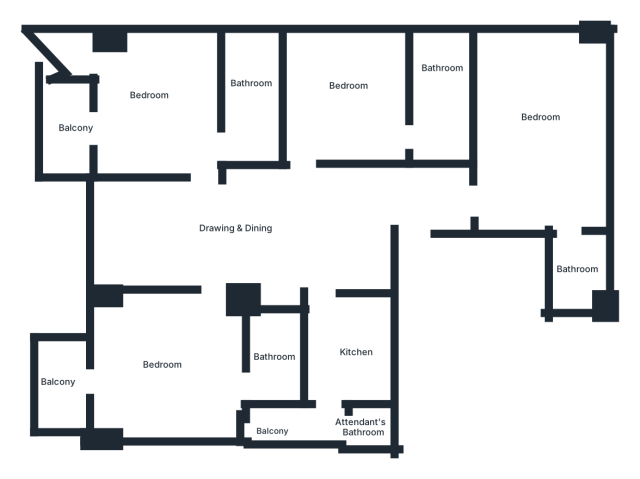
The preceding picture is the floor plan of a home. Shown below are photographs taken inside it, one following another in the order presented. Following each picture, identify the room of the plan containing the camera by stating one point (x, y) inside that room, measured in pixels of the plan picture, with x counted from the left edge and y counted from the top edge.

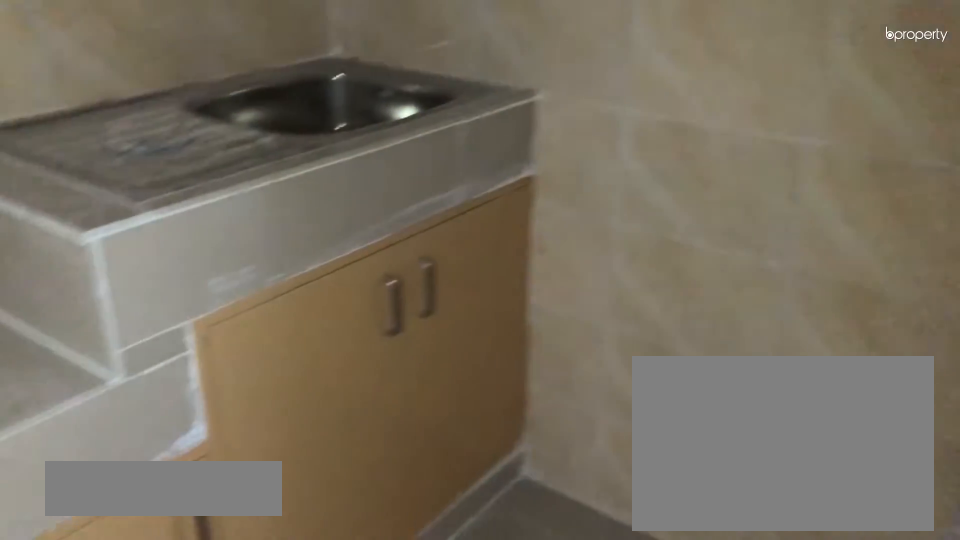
(348, 335)
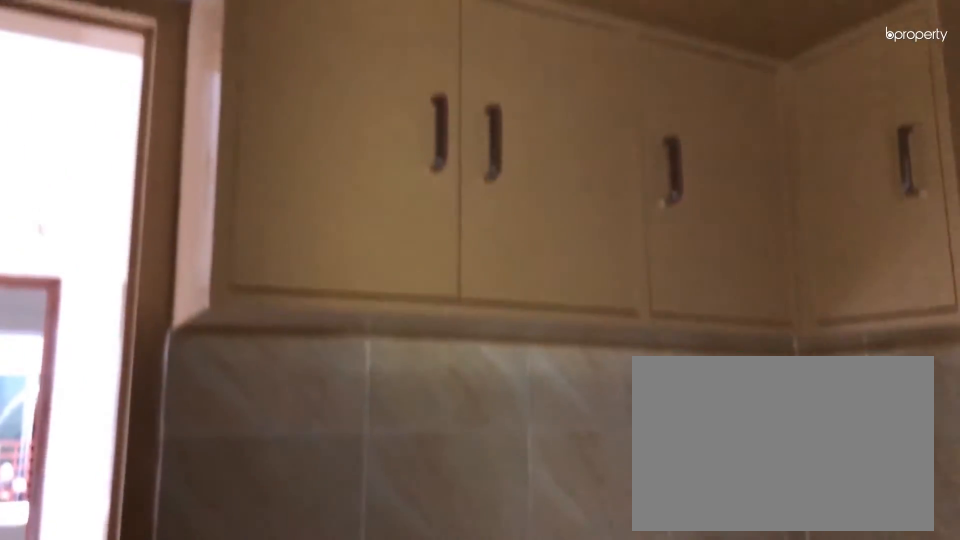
(348, 335)
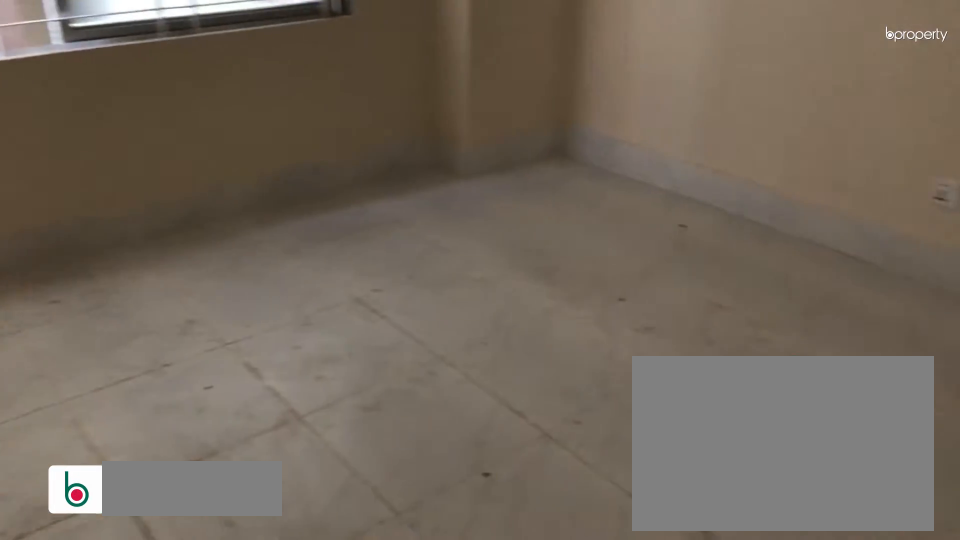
(361, 107)
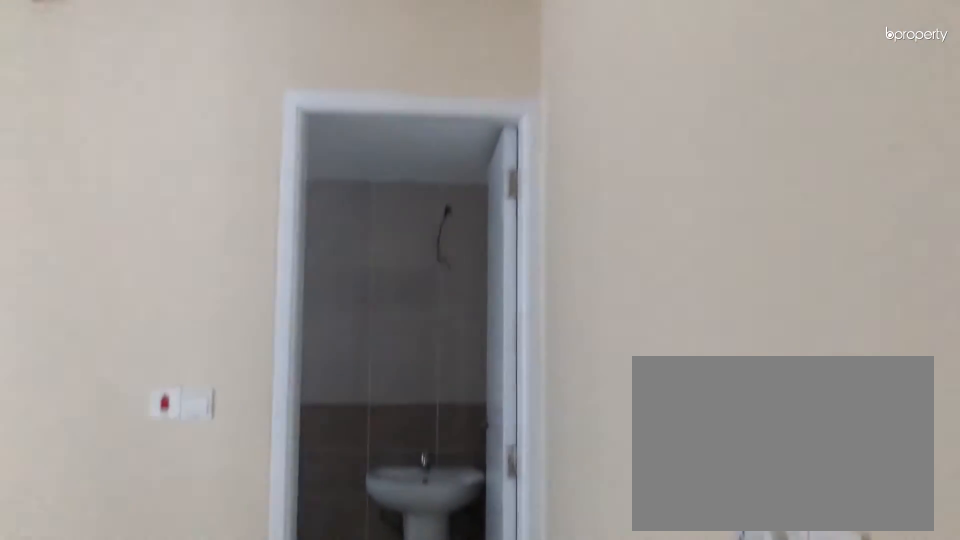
(361, 107)
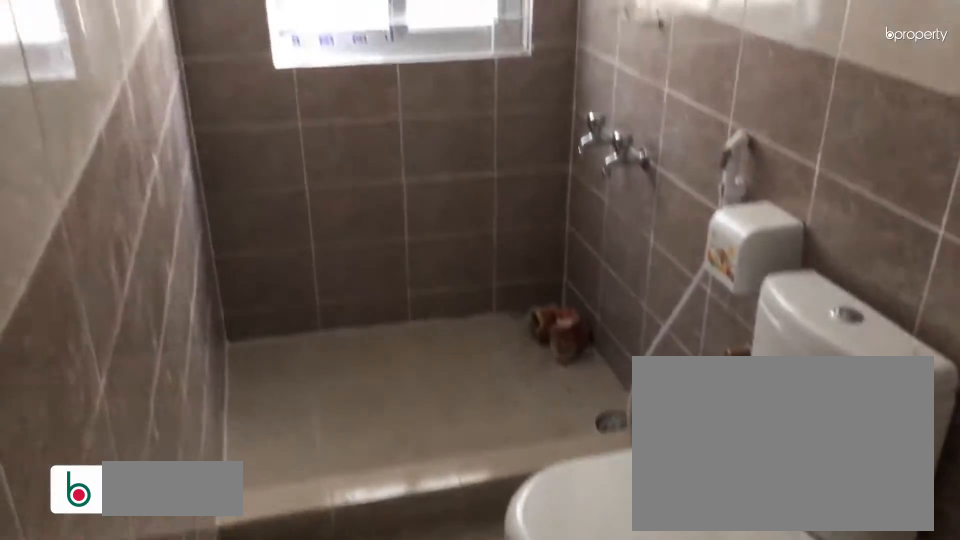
(446, 105)
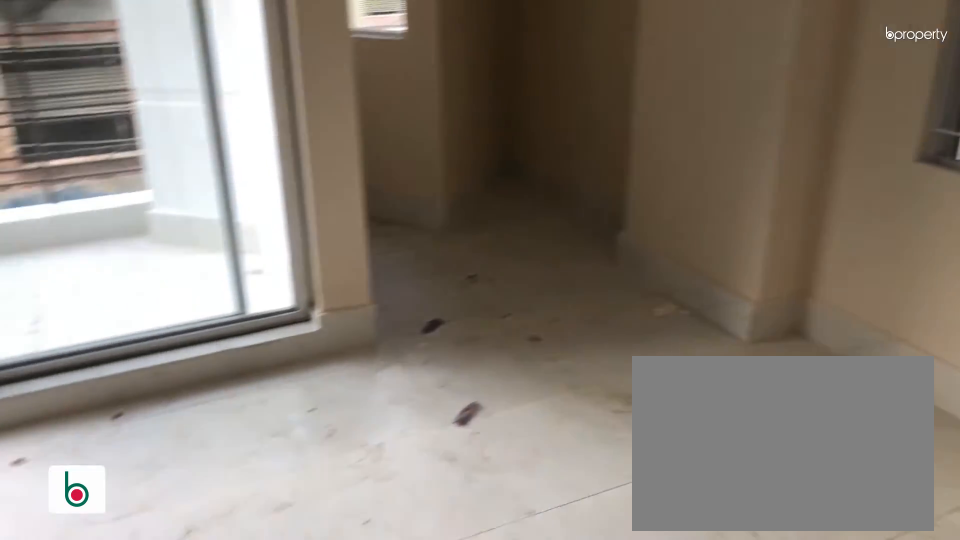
(154, 114)
